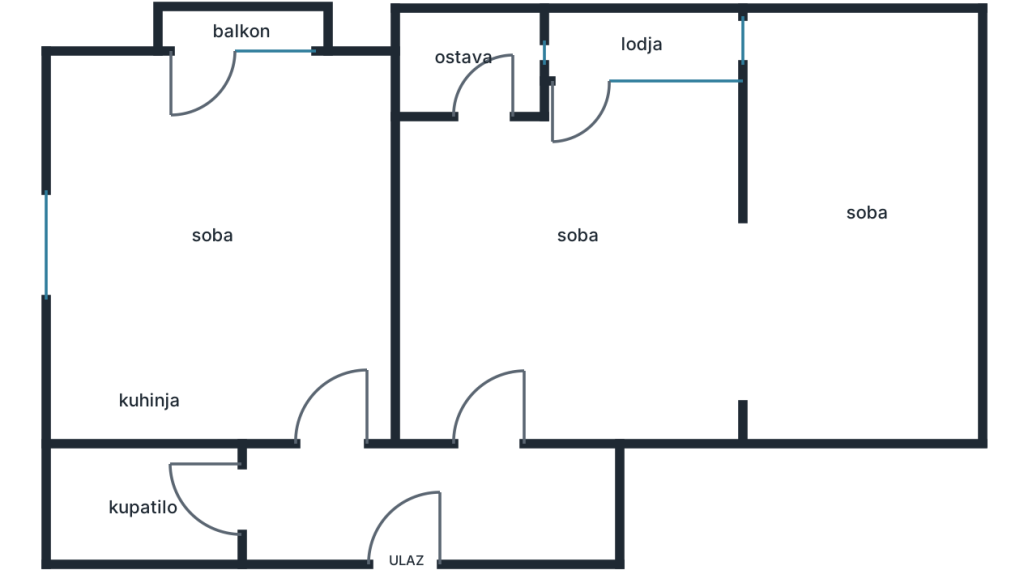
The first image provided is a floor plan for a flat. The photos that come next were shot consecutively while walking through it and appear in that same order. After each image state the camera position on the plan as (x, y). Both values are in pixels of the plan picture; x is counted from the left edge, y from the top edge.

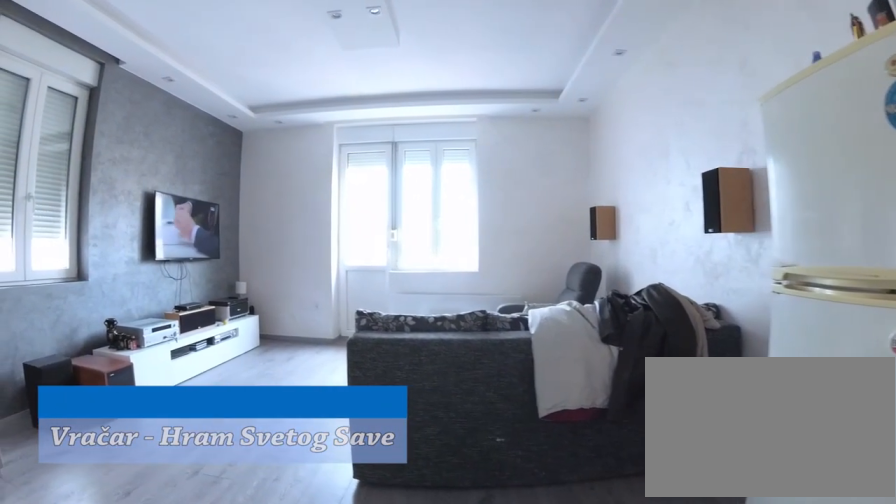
(343, 395)
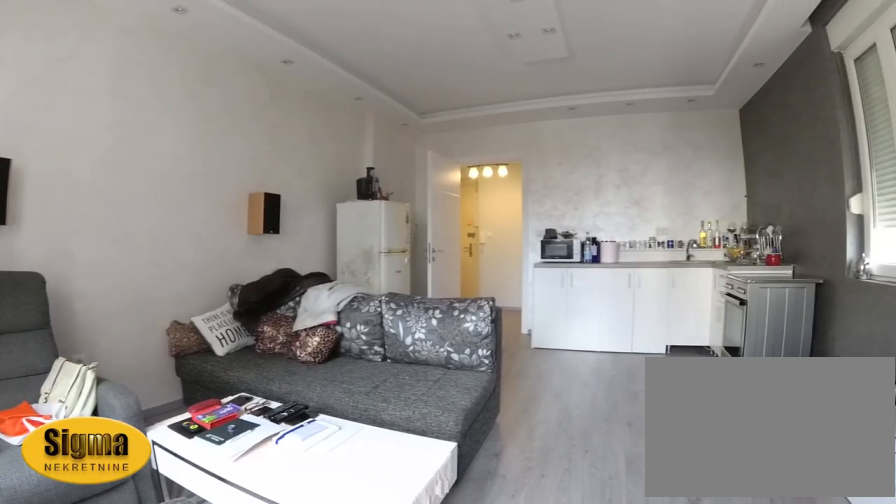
(235, 82)
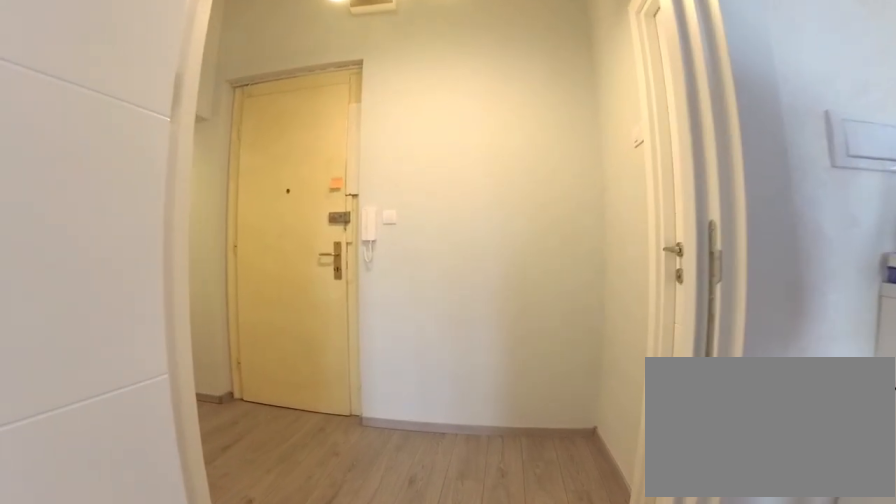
(316, 349)
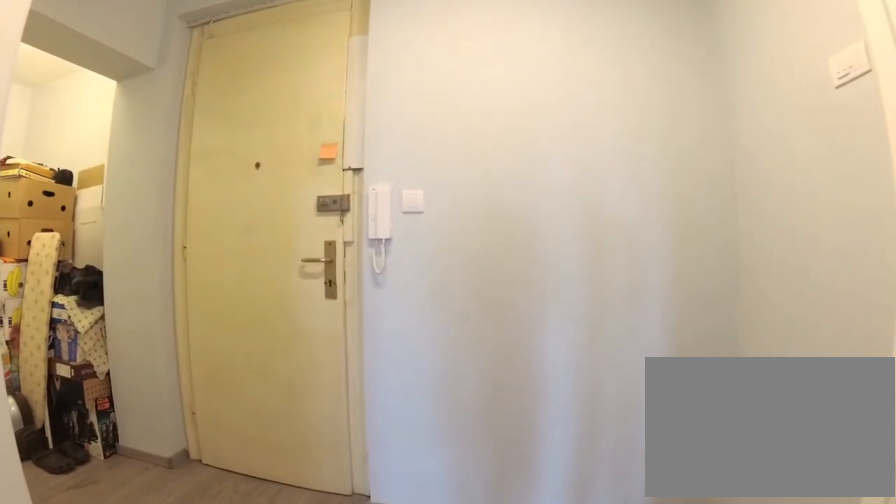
(312, 438)
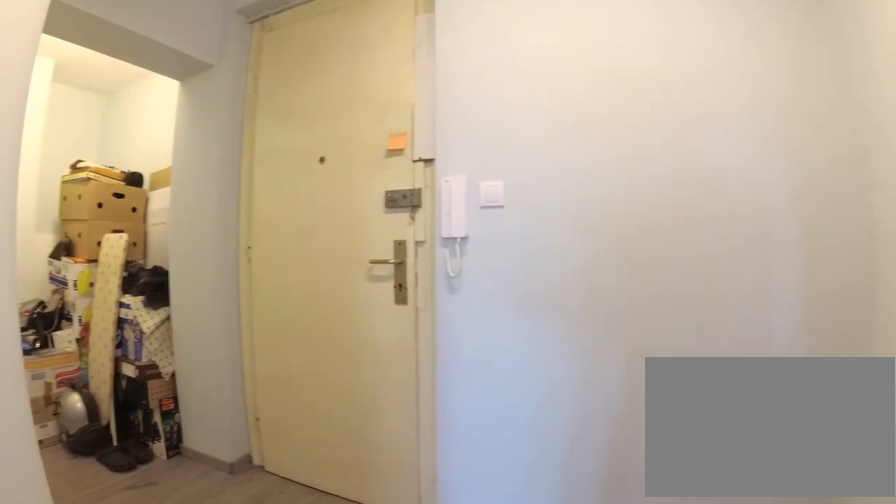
(312, 473)
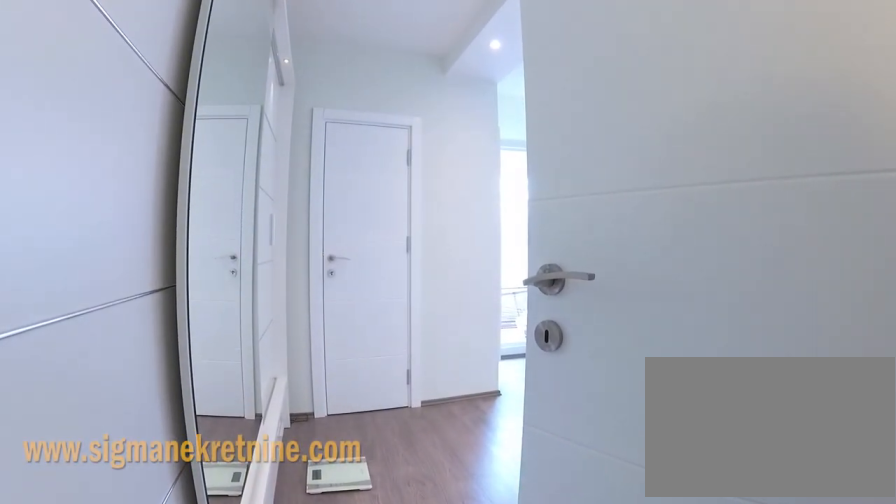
(497, 477)
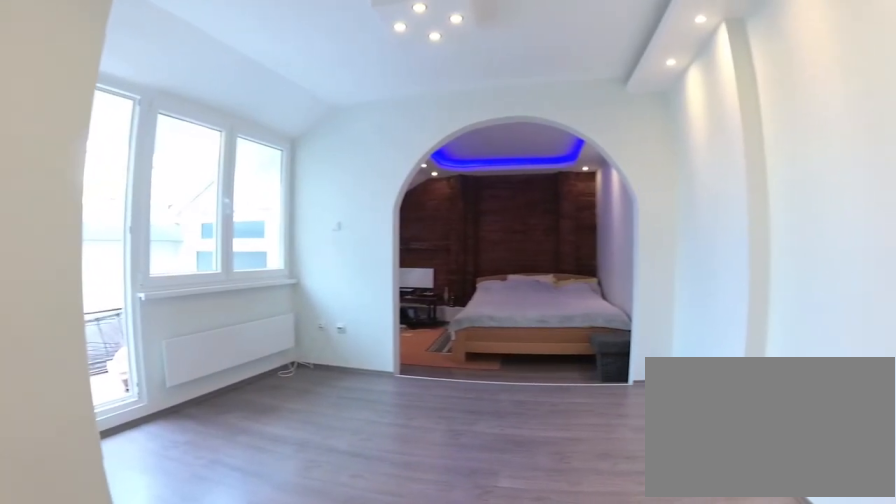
(505, 304)
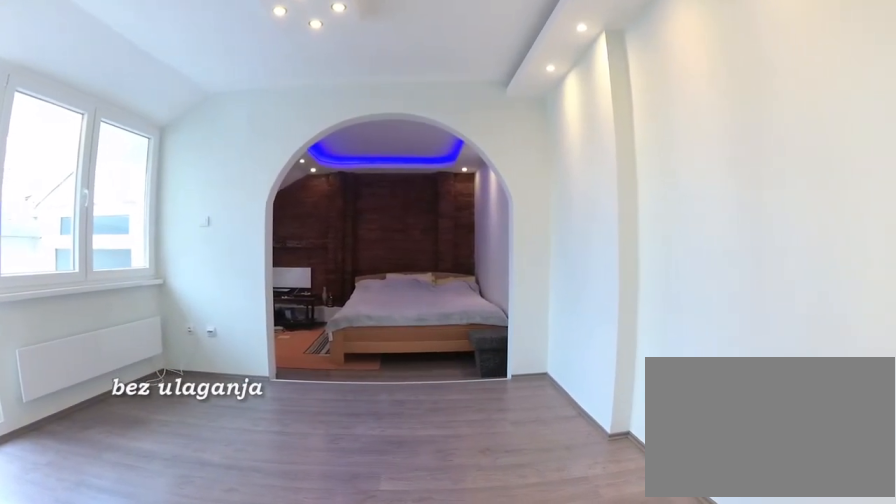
(505, 298)
